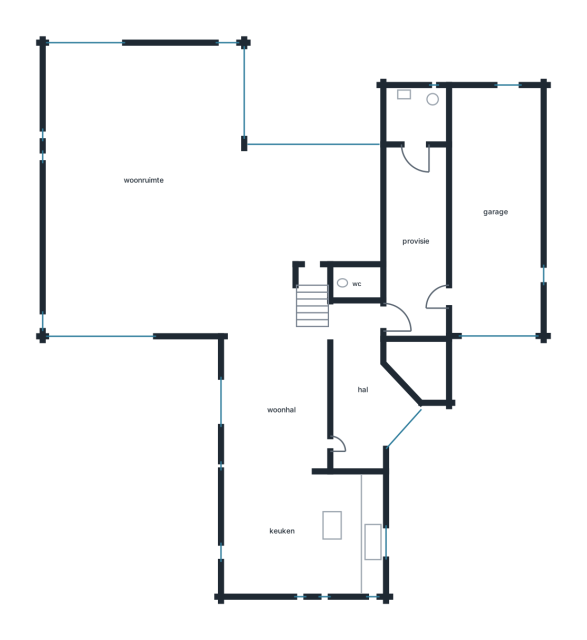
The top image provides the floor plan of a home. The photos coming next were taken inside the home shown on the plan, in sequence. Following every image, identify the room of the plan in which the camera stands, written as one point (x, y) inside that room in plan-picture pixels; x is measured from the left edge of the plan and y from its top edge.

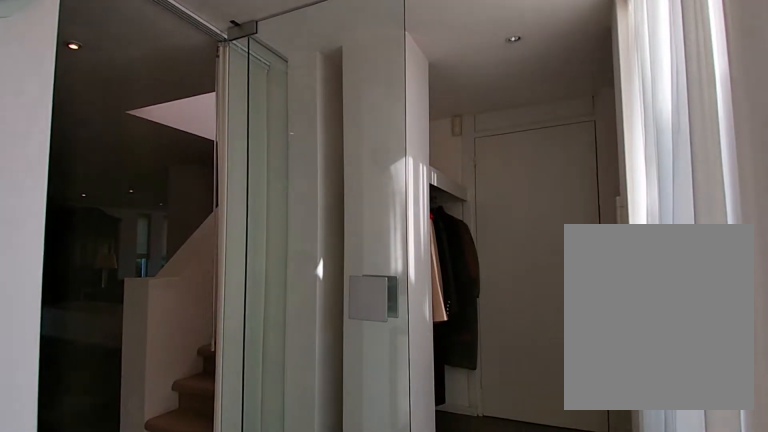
(363, 389)
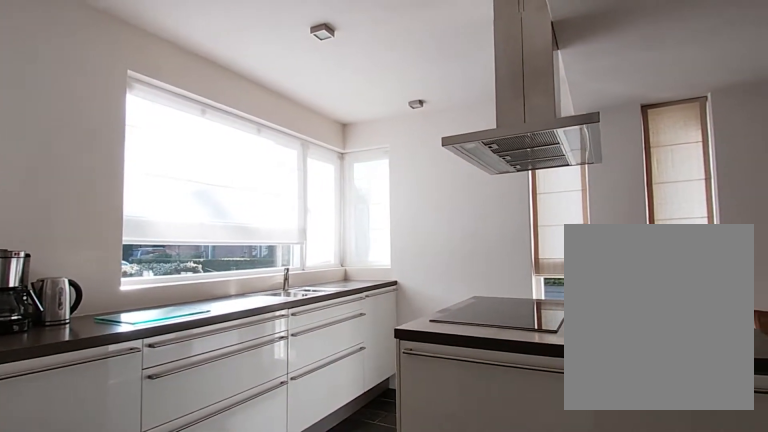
(288, 462)
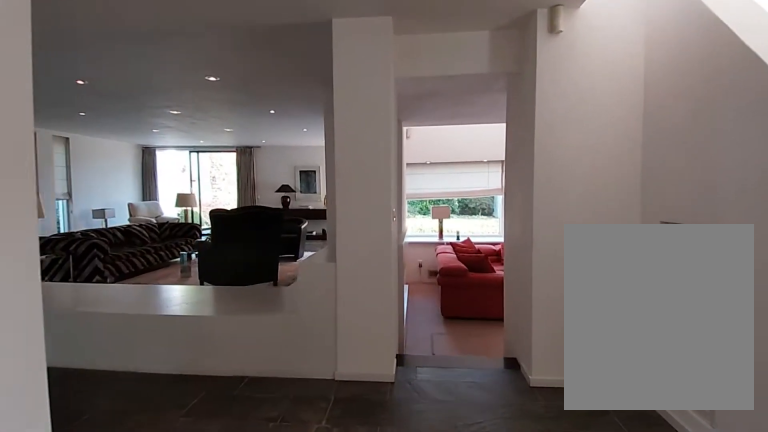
(288, 462)
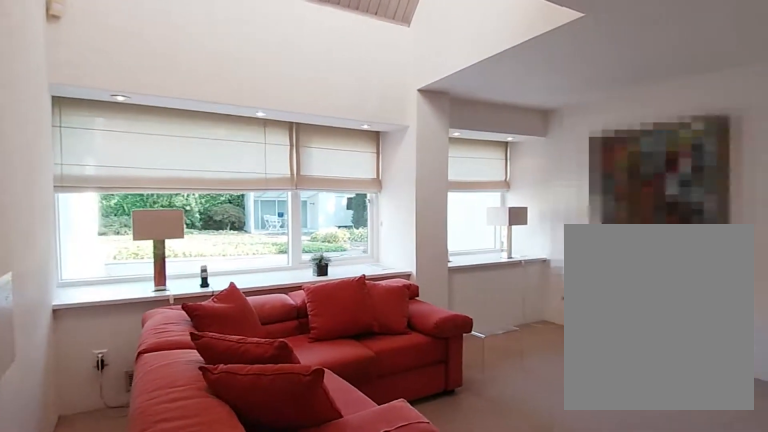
(311, 211)
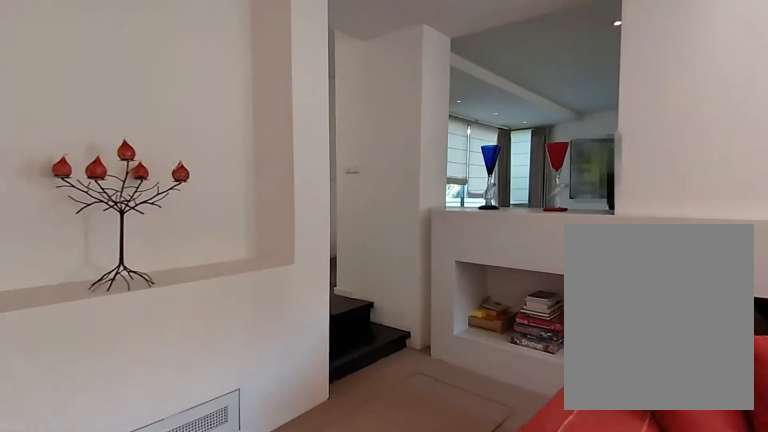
(310, 211)
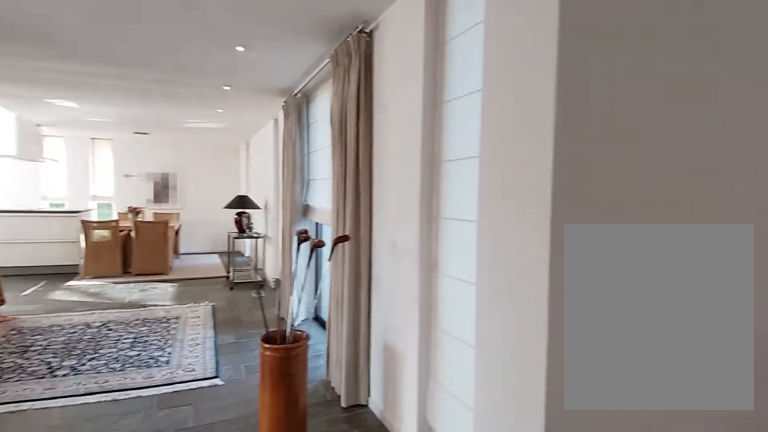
(288, 462)
